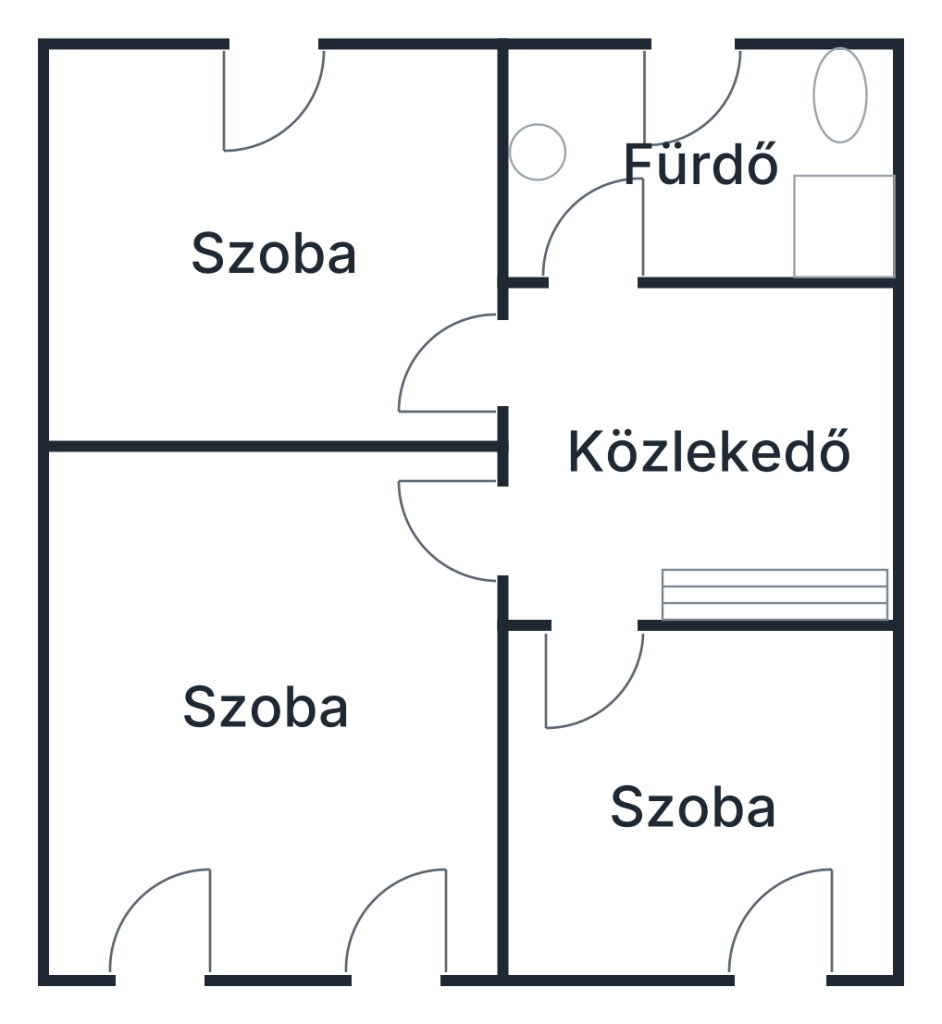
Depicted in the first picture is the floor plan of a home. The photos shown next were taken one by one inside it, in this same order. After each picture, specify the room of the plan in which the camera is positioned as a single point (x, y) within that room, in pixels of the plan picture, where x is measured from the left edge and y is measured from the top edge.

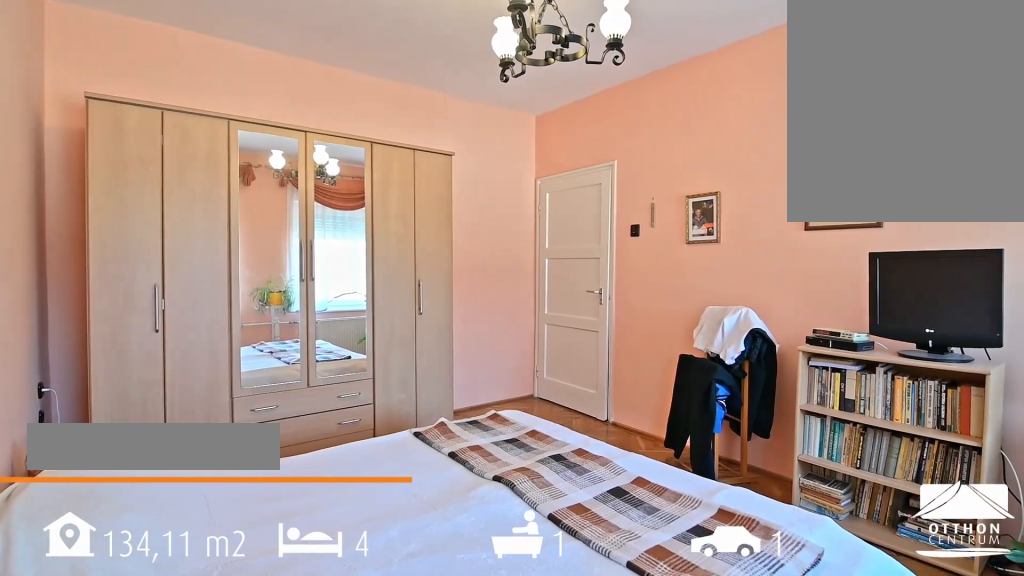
(274, 724)
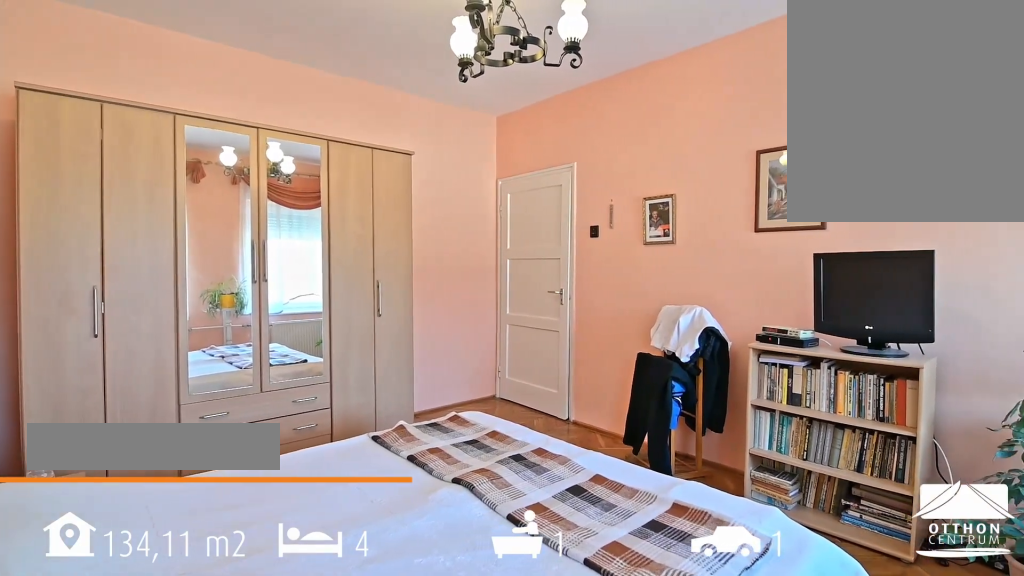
(274, 724)
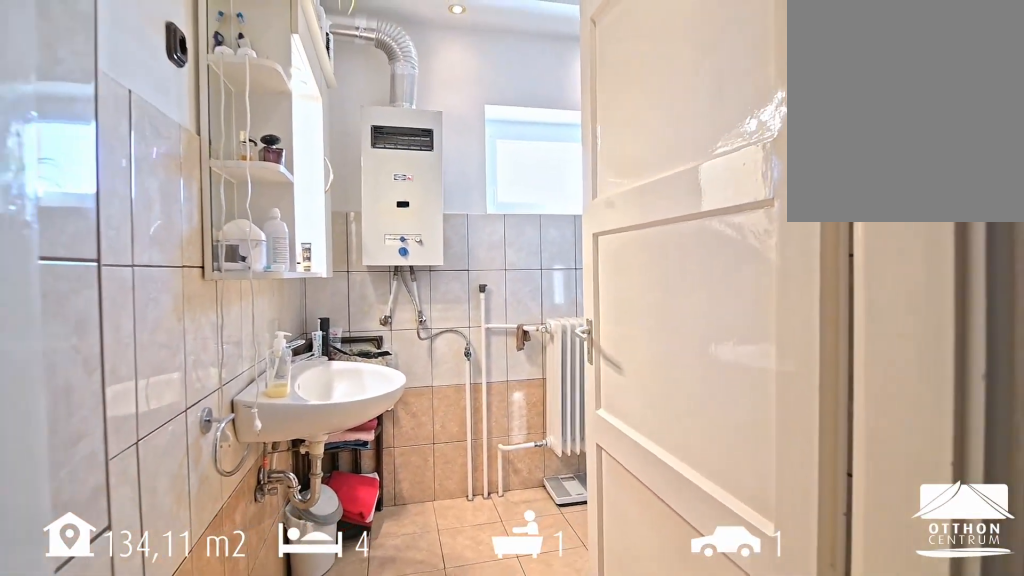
(690, 168)
